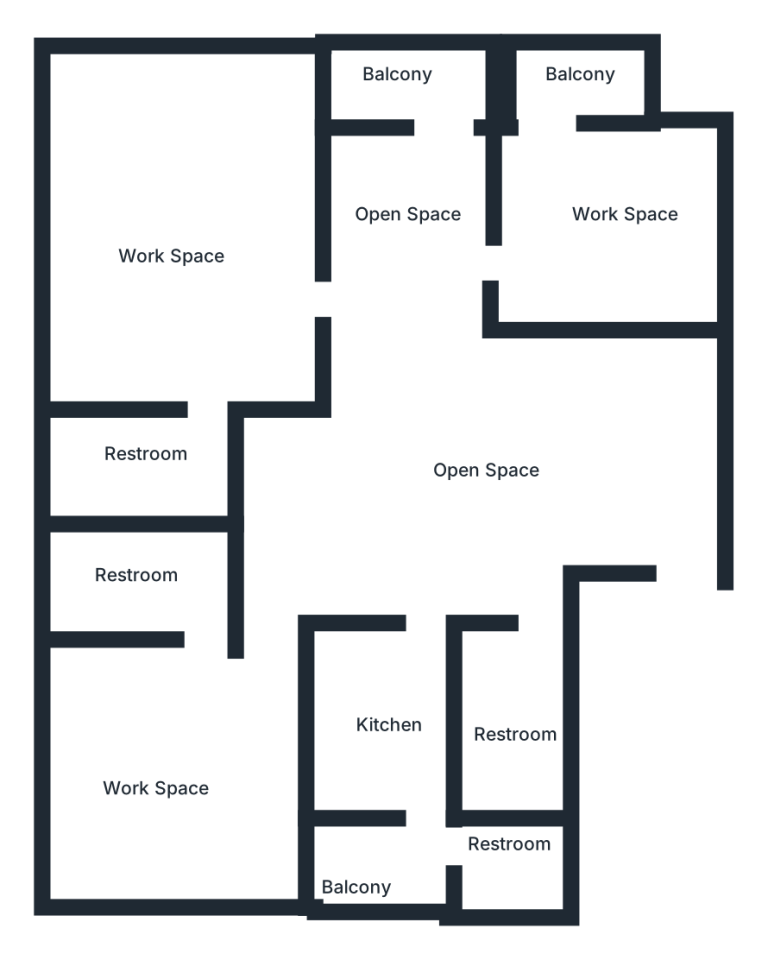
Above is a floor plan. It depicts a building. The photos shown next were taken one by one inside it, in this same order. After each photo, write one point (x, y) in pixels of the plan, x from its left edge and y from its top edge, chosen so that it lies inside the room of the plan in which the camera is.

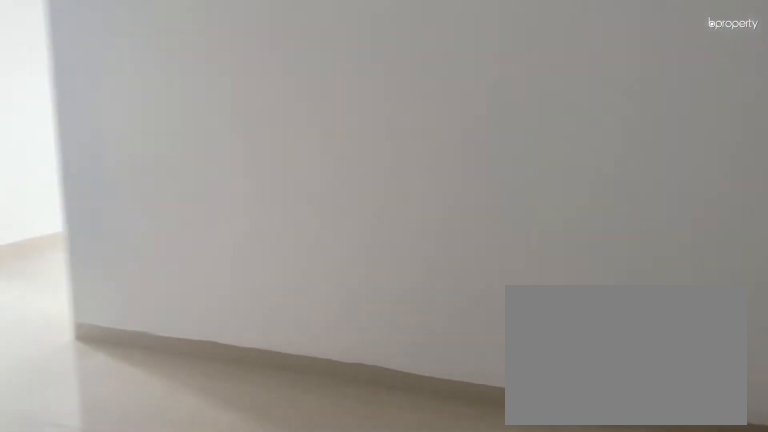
(456, 455)
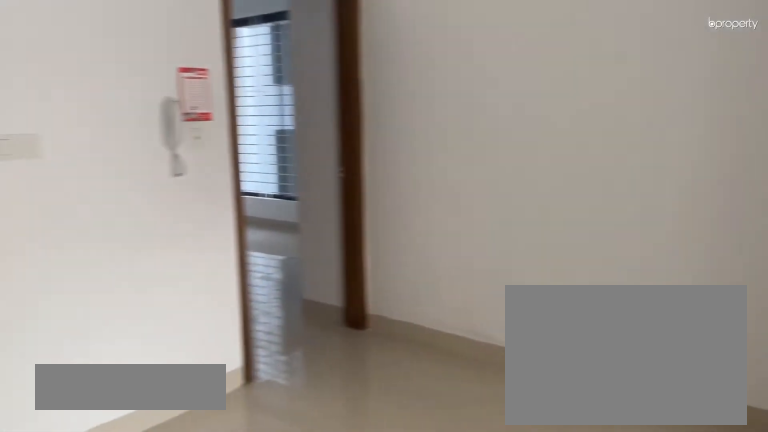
(456, 455)
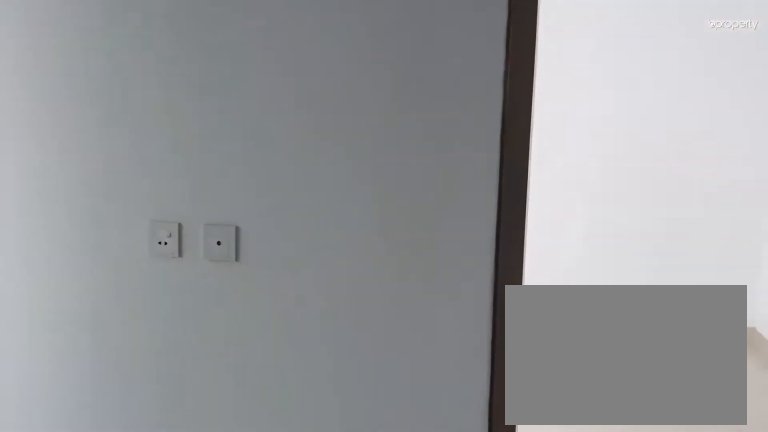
(409, 218)
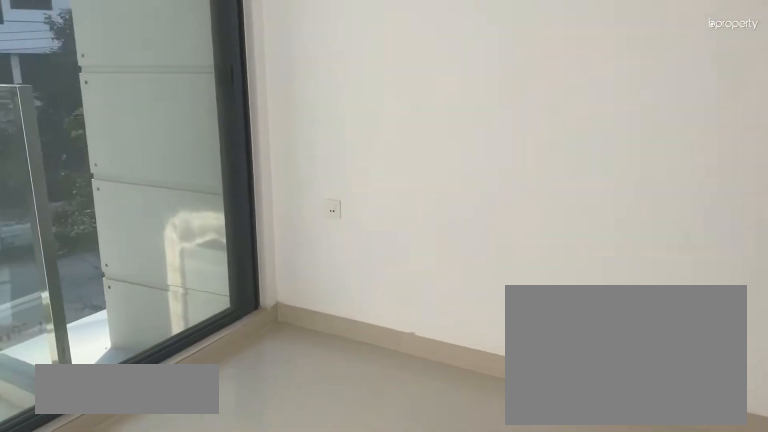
(606, 218)
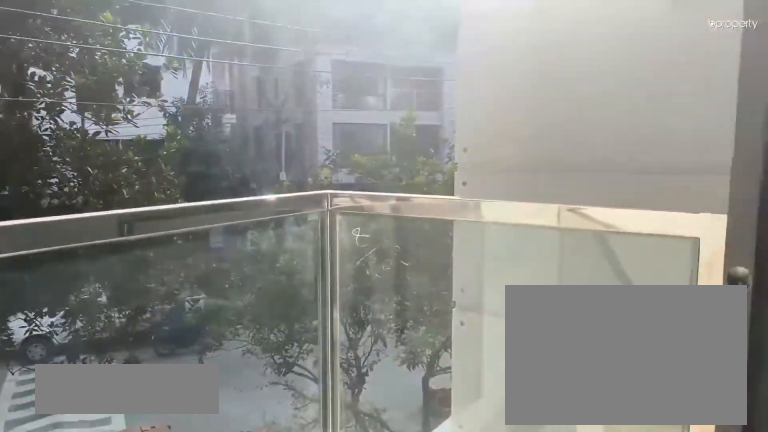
(568, 73)
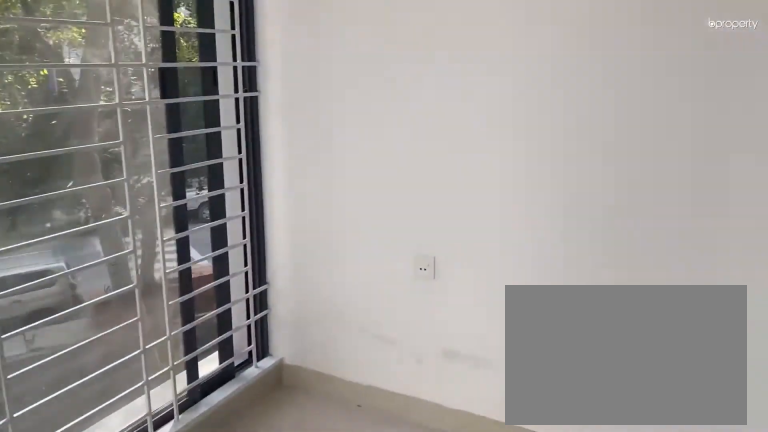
(188, 214)
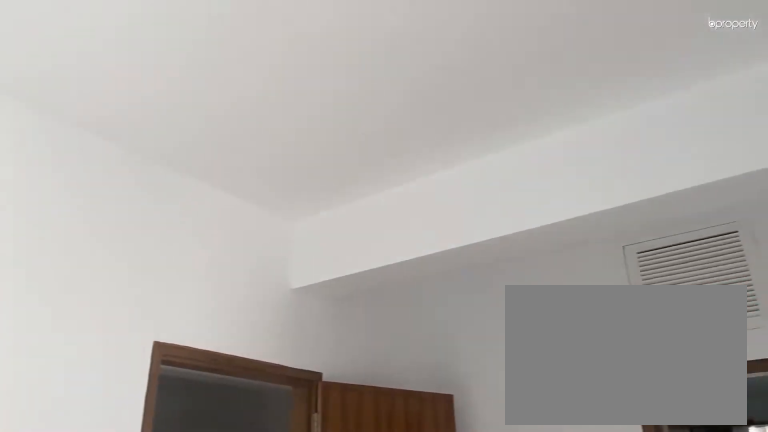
(188, 214)
